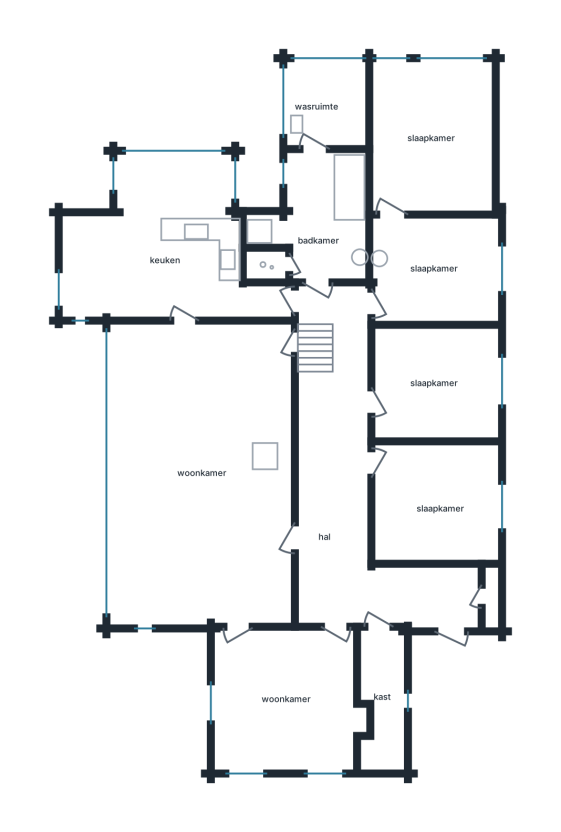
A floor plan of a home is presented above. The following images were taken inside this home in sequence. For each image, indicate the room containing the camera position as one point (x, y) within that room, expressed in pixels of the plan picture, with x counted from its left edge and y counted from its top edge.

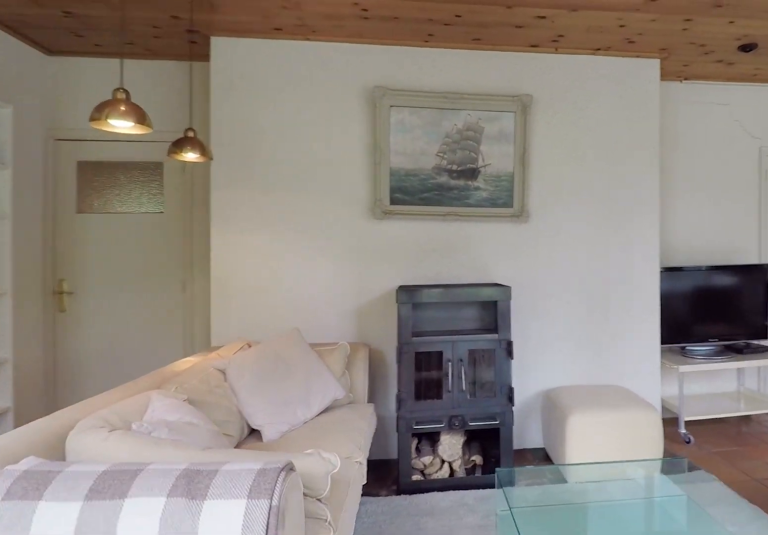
(202, 473)
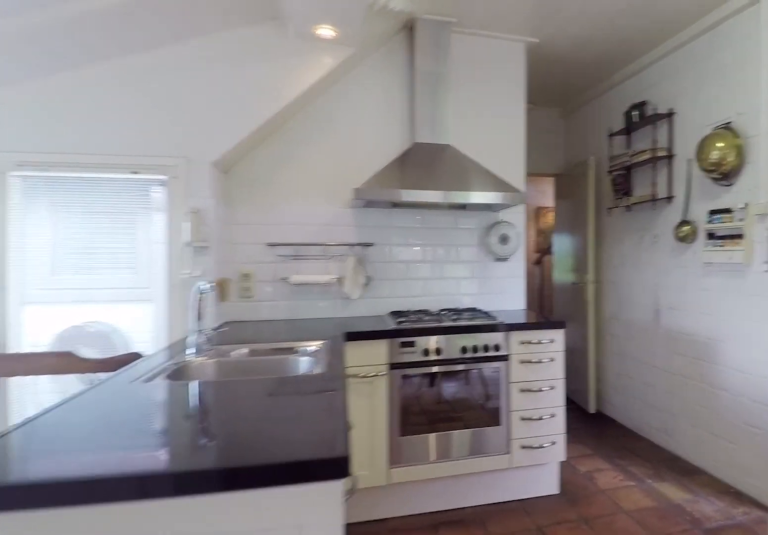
(166, 247)
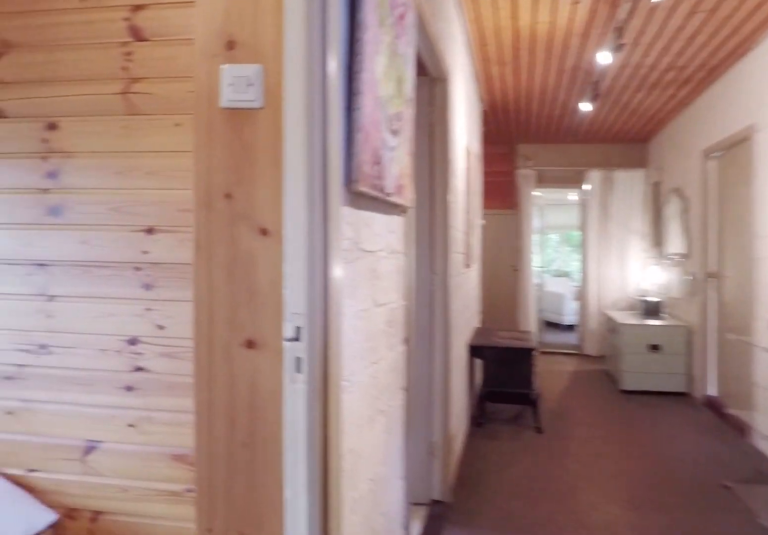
(355, 492)
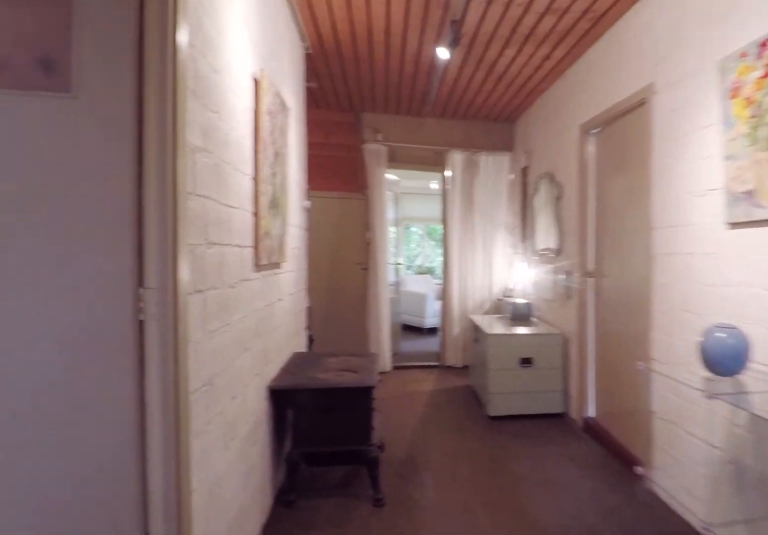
(354, 492)
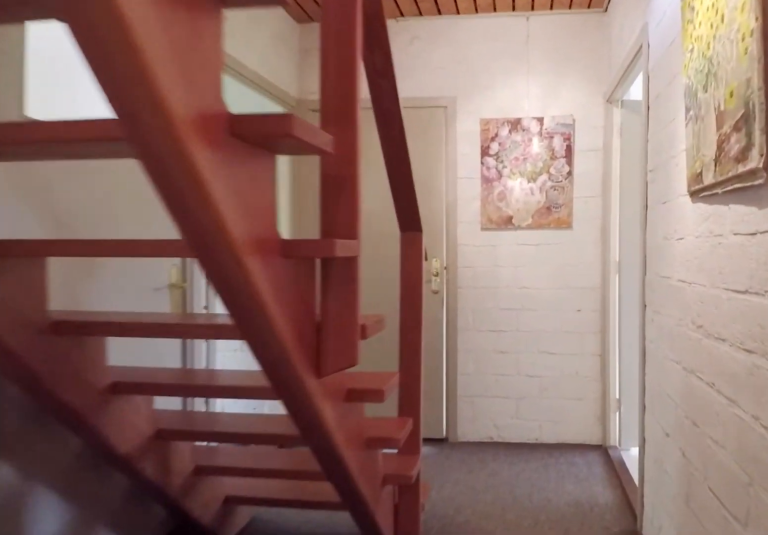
(354, 492)
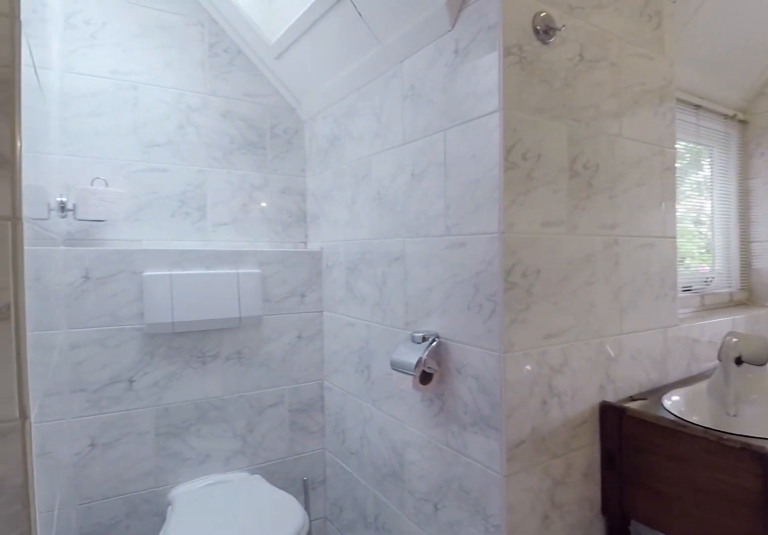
(320, 216)
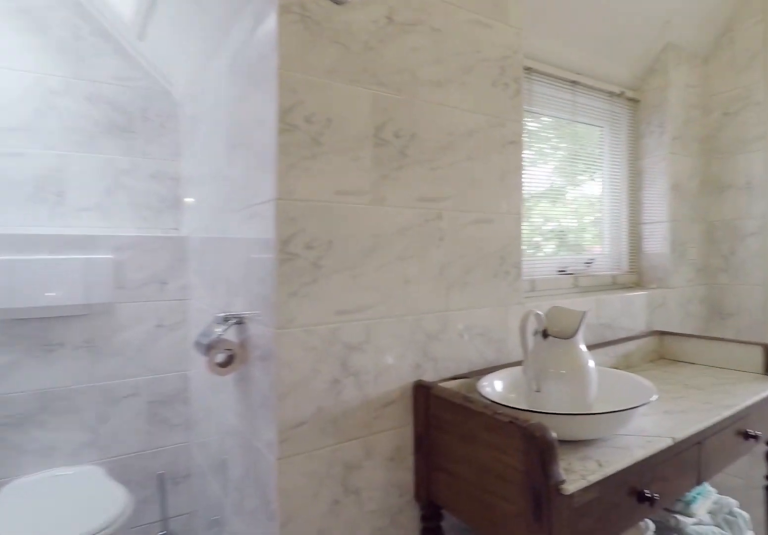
(320, 216)
